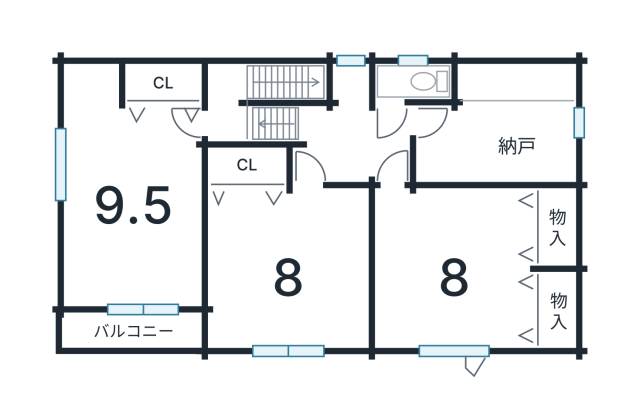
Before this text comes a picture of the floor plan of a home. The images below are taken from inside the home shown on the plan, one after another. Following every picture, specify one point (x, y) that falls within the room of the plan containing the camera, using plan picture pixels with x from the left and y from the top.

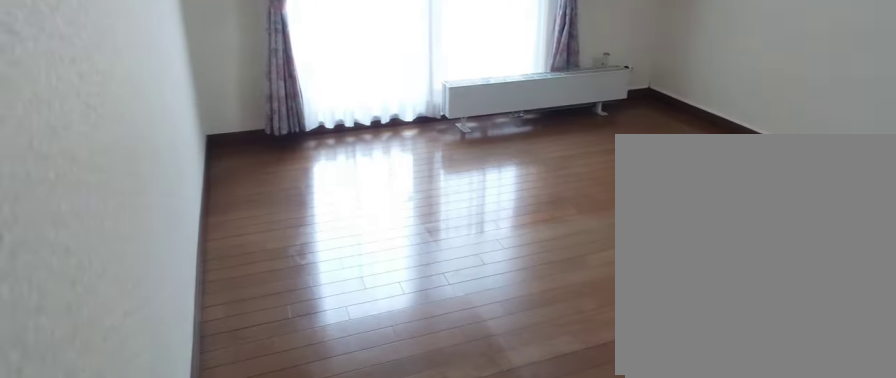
(139, 203)
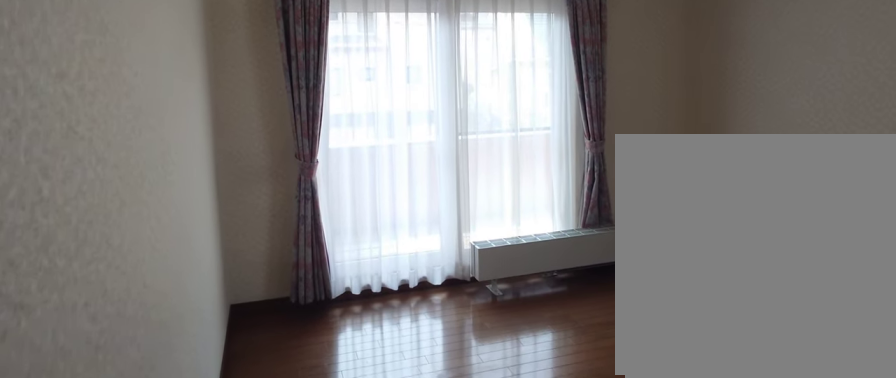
(139, 203)
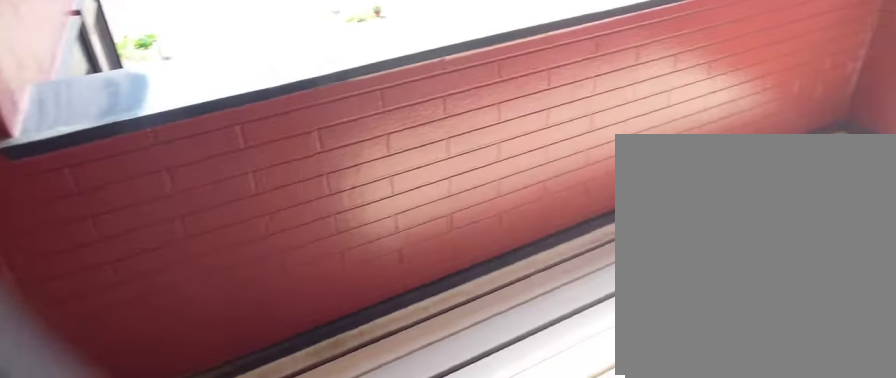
(126, 325)
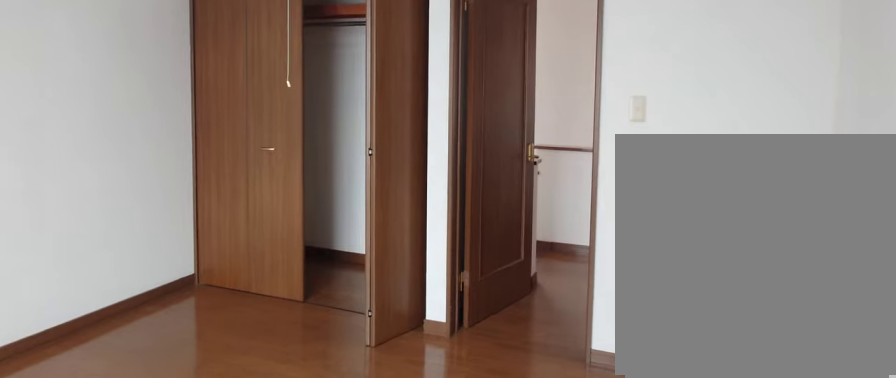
(286, 267)
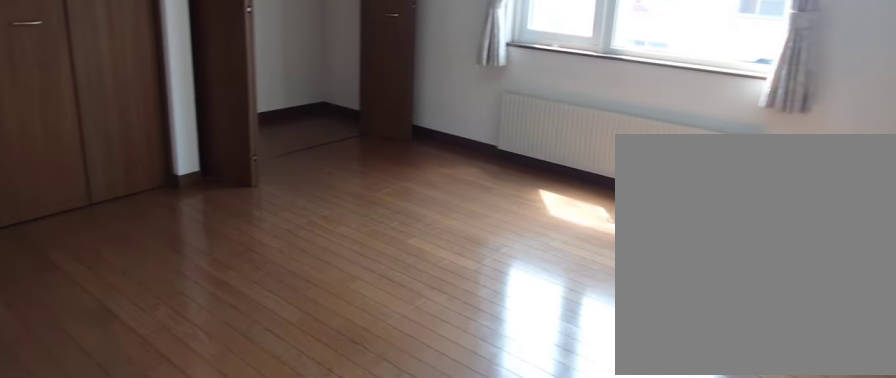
(454, 273)
